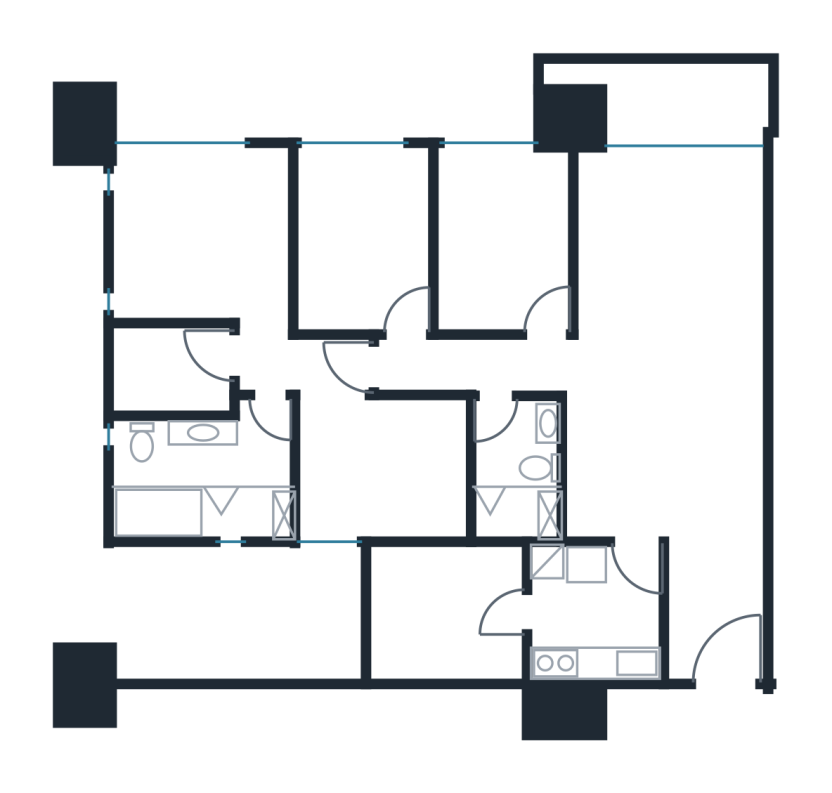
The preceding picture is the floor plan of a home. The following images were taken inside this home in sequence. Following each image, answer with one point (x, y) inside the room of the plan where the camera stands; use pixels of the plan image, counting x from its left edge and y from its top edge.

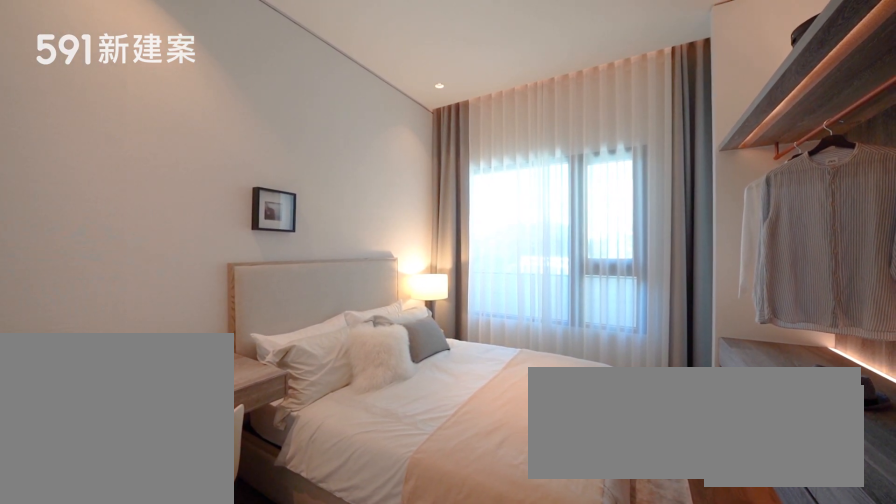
(357, 233)
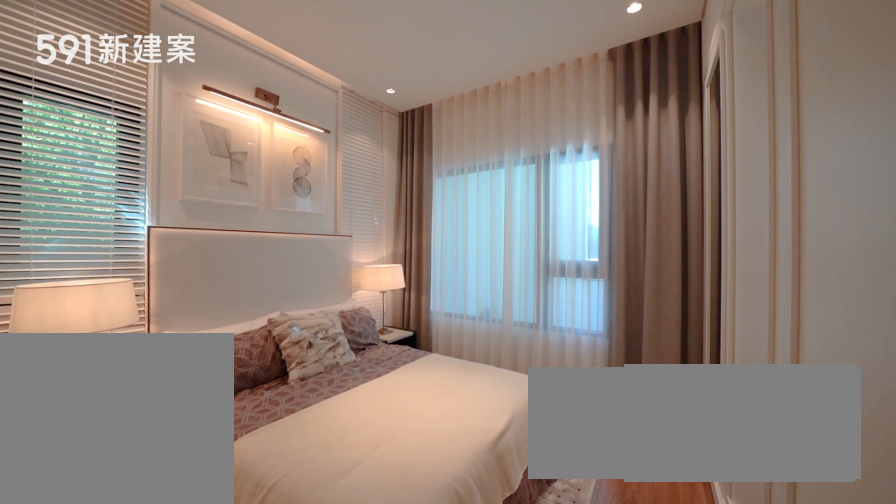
(198, 276)
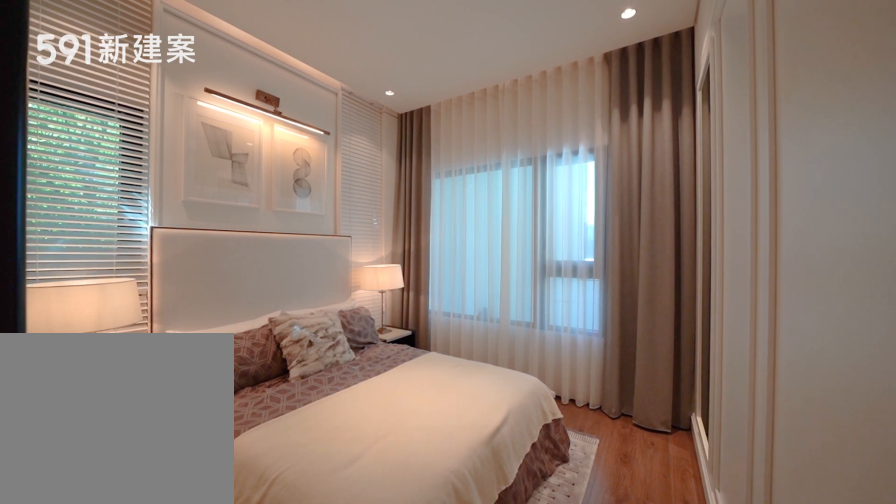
(198, 276)
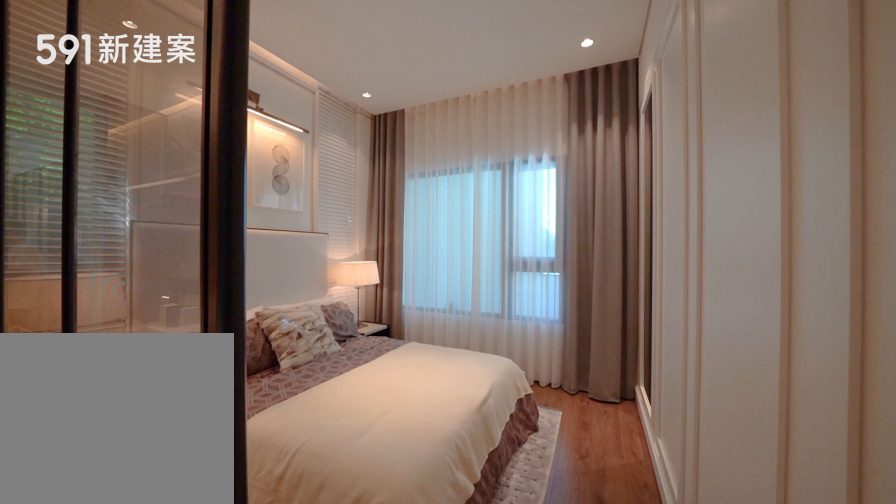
(198, 276)
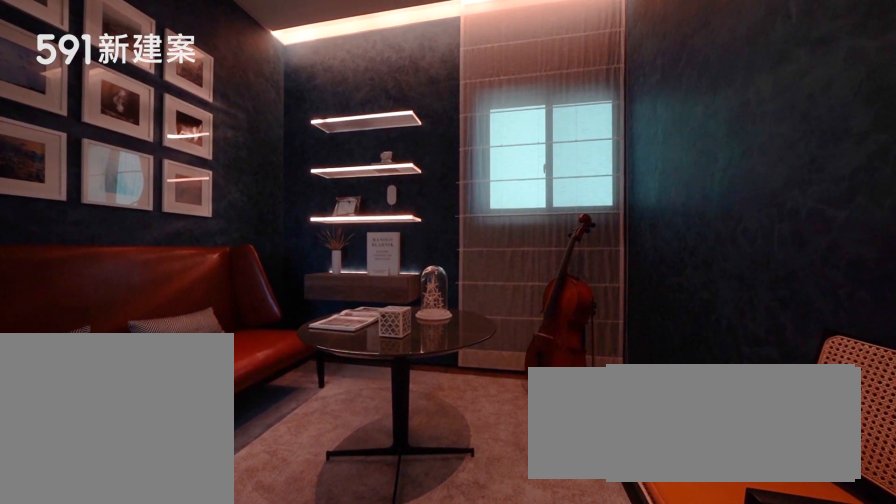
(389, 471)
